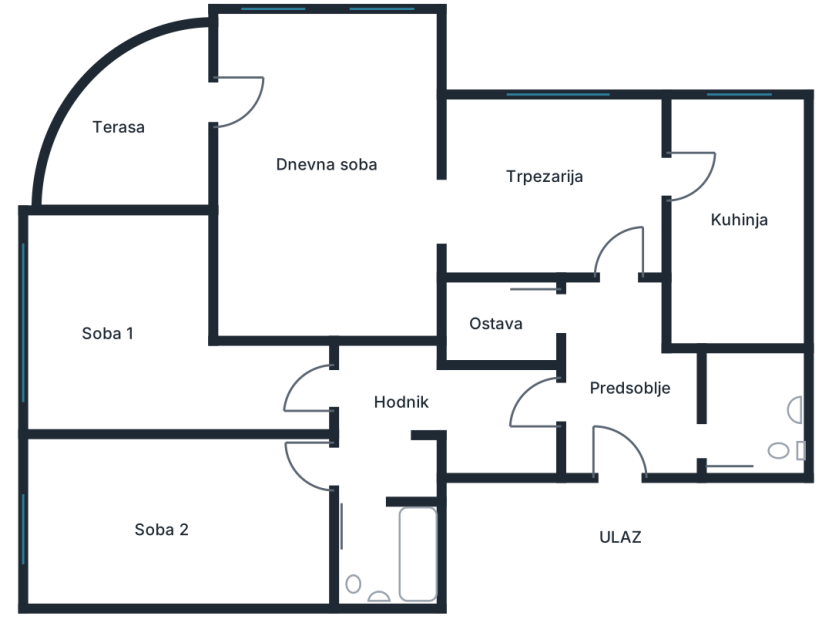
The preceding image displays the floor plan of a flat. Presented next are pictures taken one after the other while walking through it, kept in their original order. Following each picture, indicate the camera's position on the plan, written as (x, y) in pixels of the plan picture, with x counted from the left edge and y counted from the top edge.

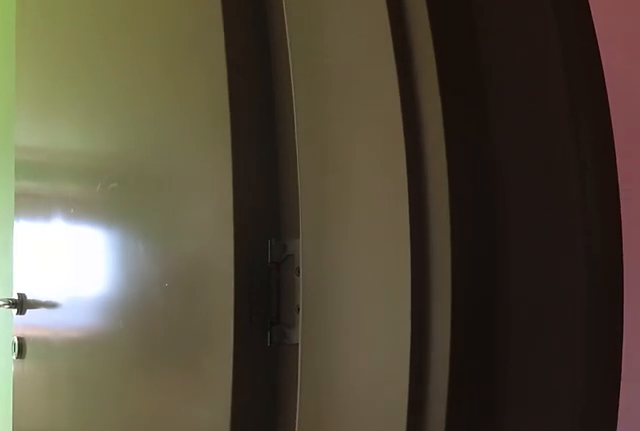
(380, 458)
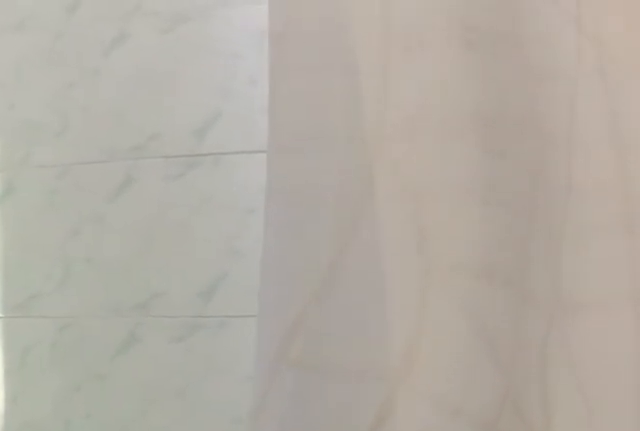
(369, 560)
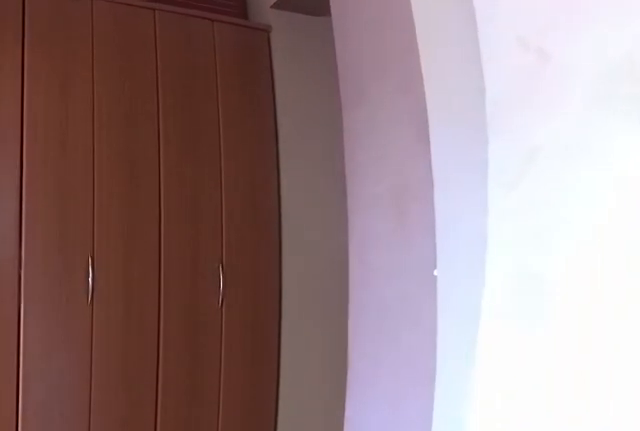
(383, 487)
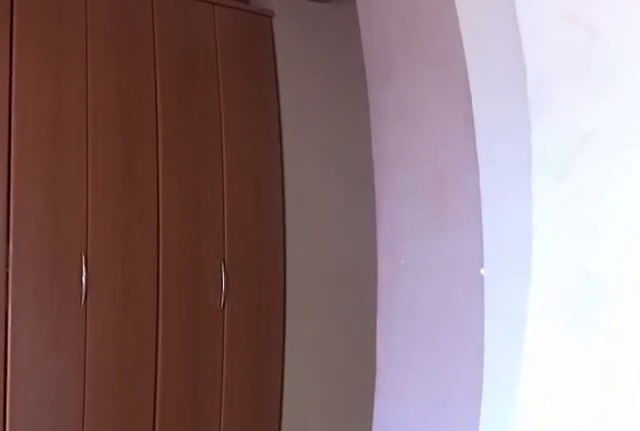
(383, 478)
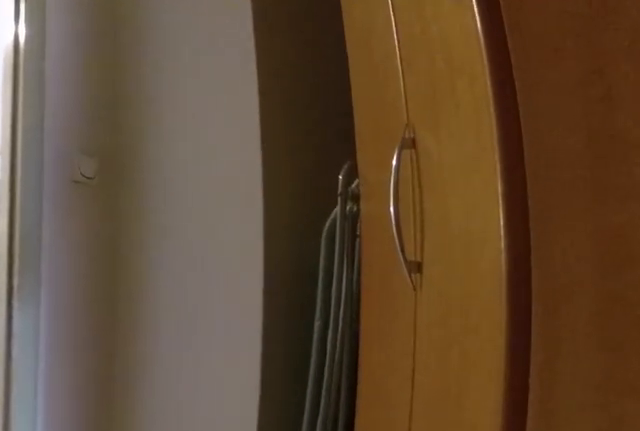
(471, 392)
